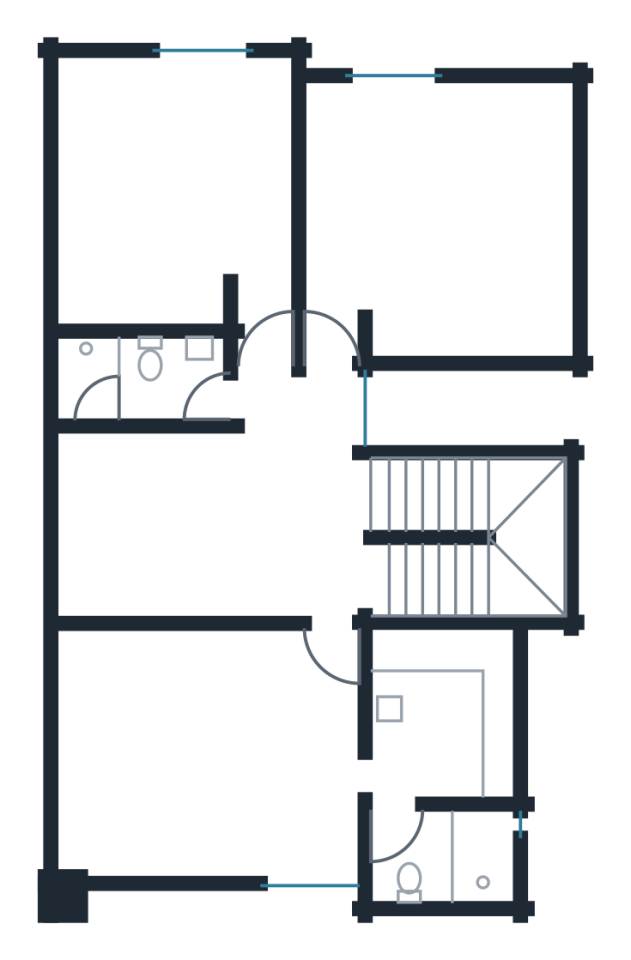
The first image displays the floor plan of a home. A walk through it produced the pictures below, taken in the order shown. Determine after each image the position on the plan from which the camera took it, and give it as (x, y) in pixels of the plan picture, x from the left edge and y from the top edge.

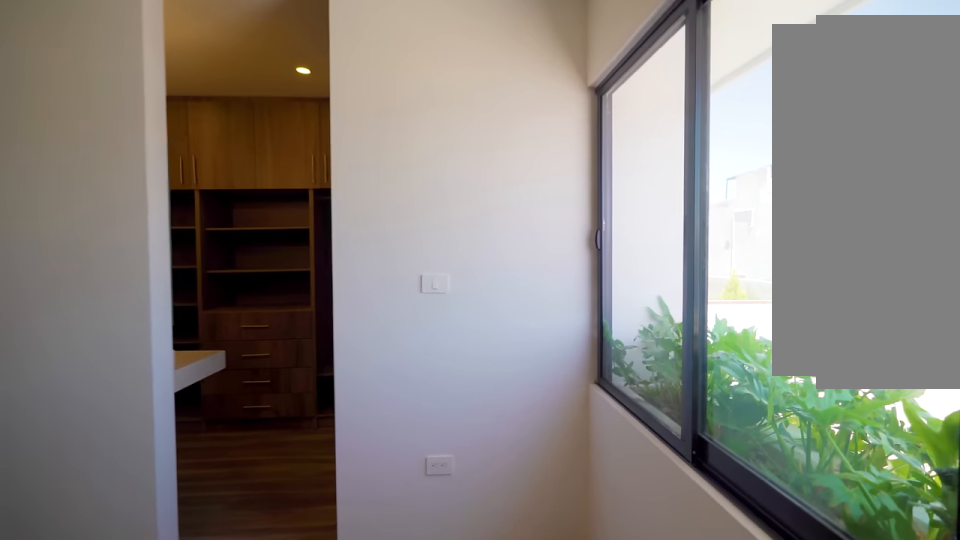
(160, 849)
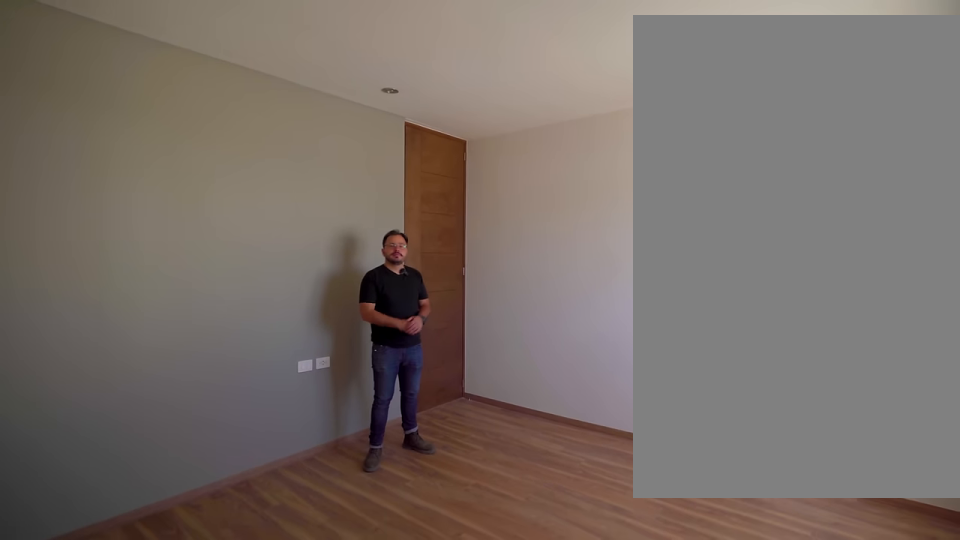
(116, 841)
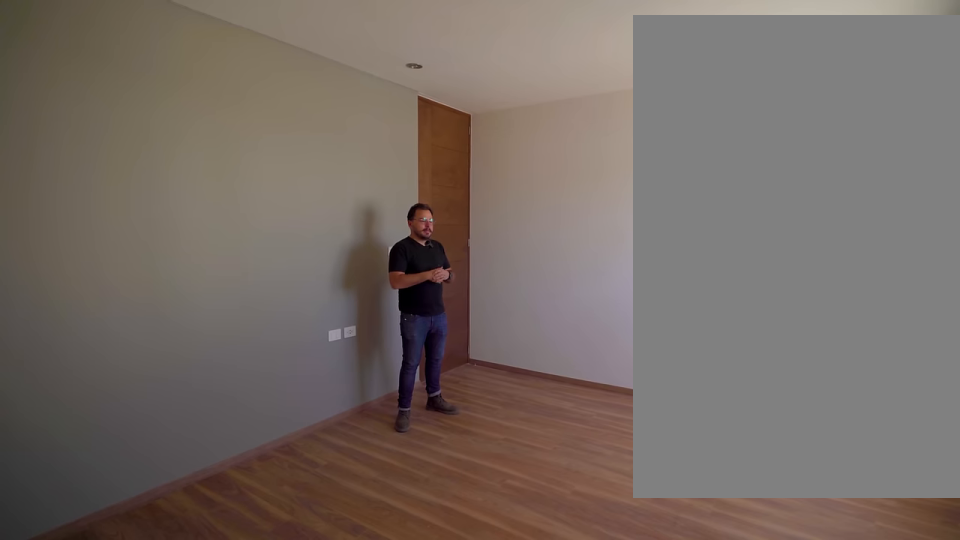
(94, 843)
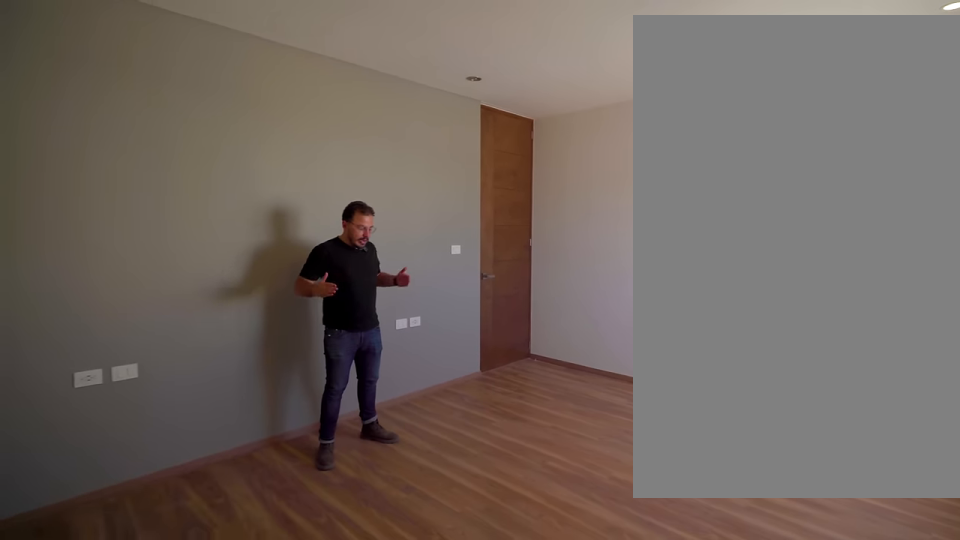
(94, 843)
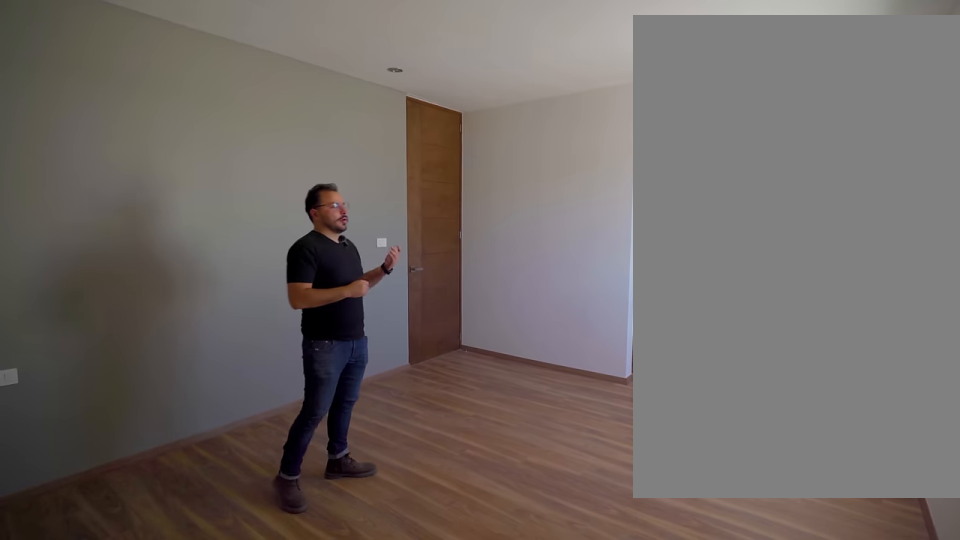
(91, 840)
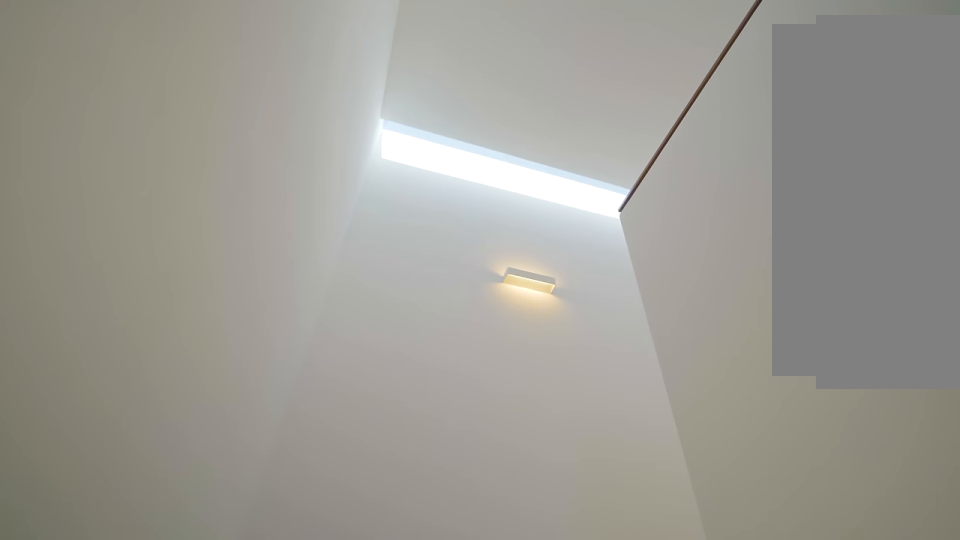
(463, 500)
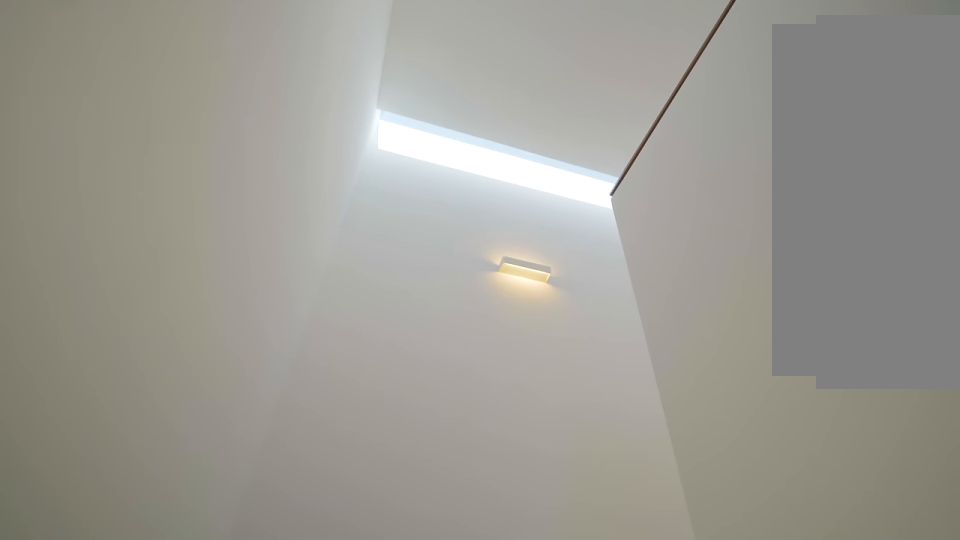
(461, 500)
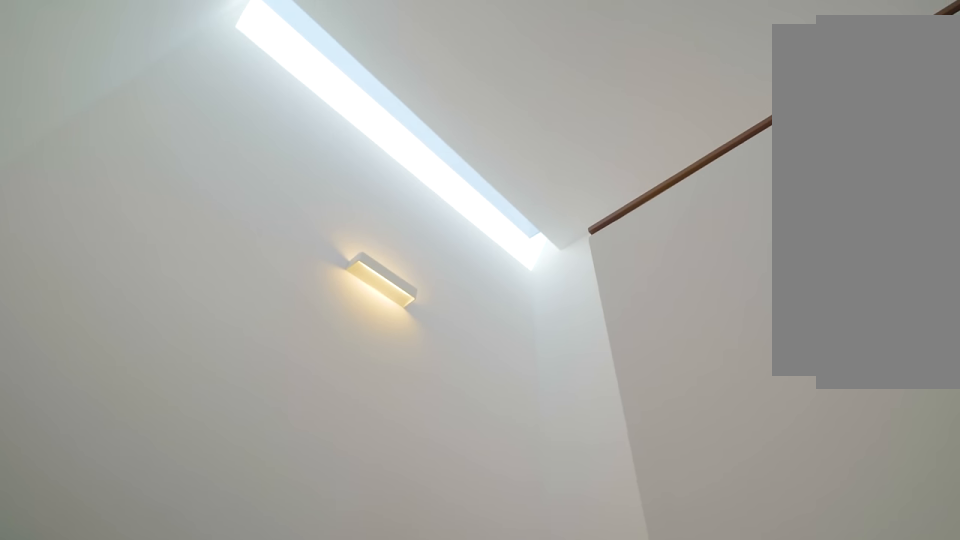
(495, 498)
